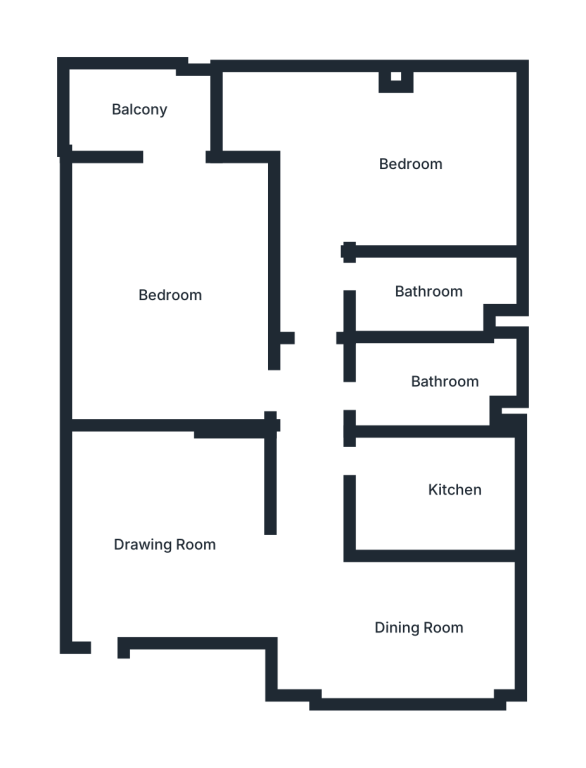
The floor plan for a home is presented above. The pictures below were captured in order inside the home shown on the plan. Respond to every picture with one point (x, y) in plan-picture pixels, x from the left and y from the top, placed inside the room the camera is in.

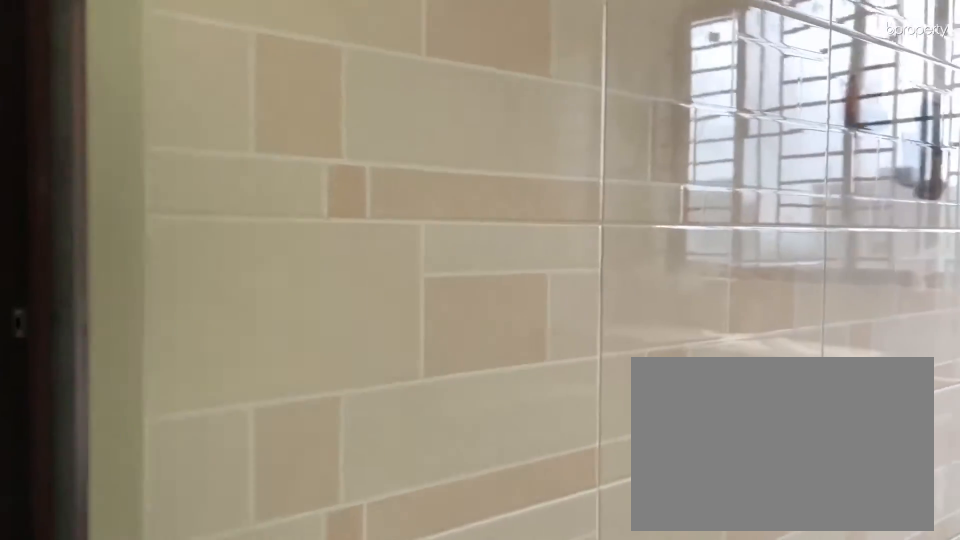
(439, 491)
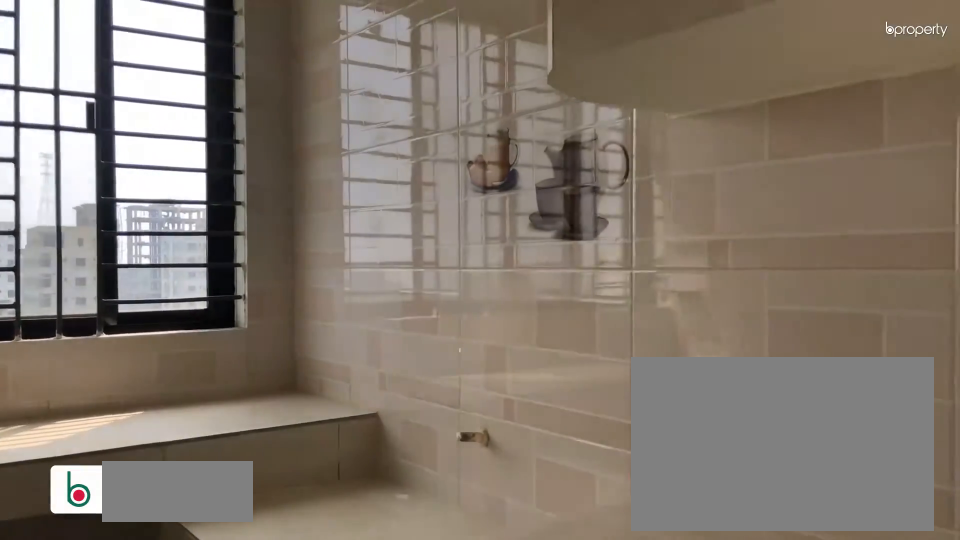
(439, 491)
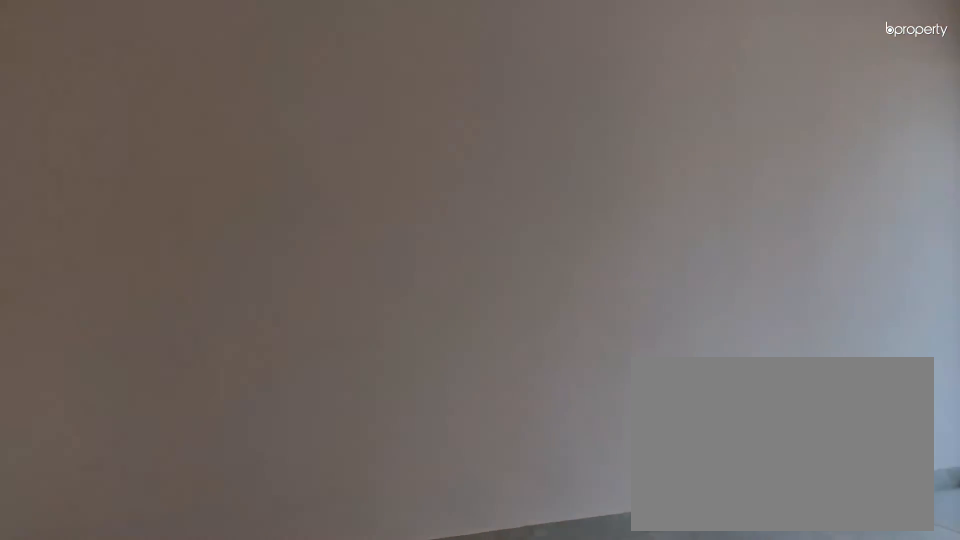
(171, 271)
